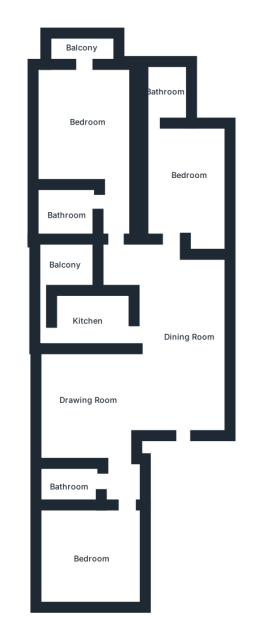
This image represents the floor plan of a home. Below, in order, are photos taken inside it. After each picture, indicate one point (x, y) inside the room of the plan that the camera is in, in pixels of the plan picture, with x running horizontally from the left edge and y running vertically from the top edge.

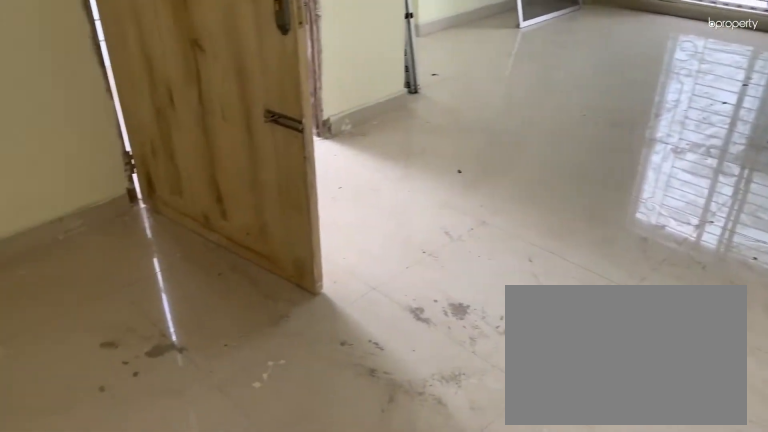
(180, 328)
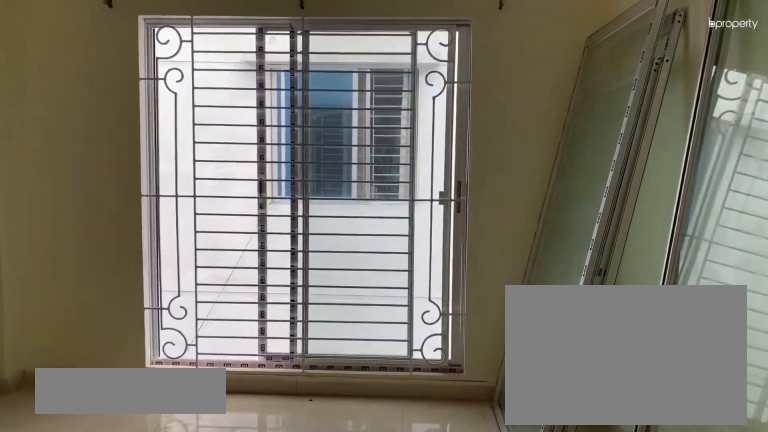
(83, 395)
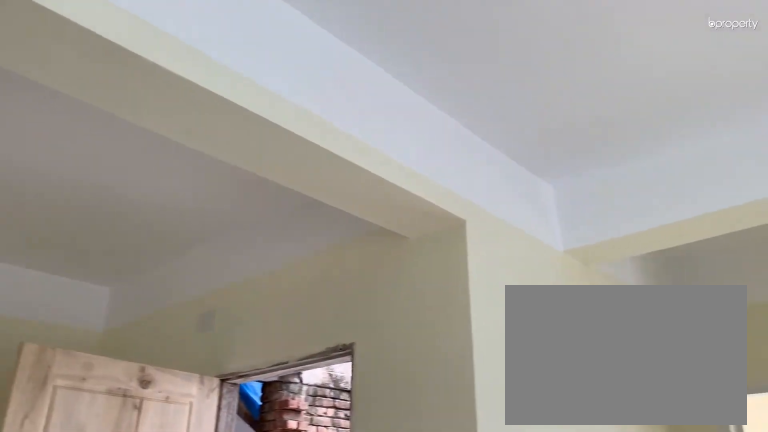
(83, 395)
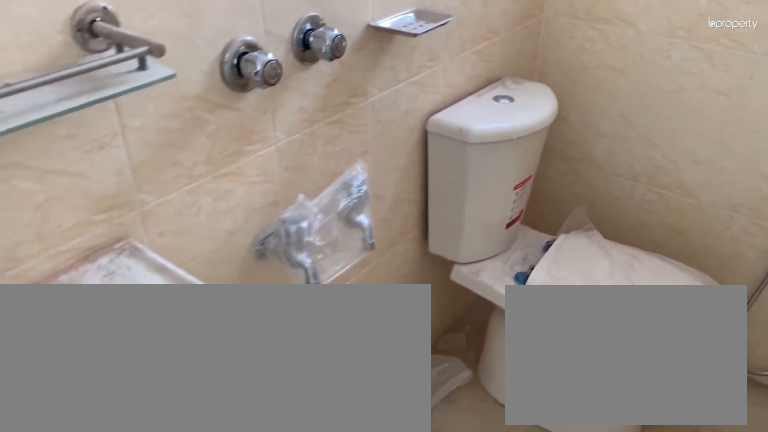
(73, 481)
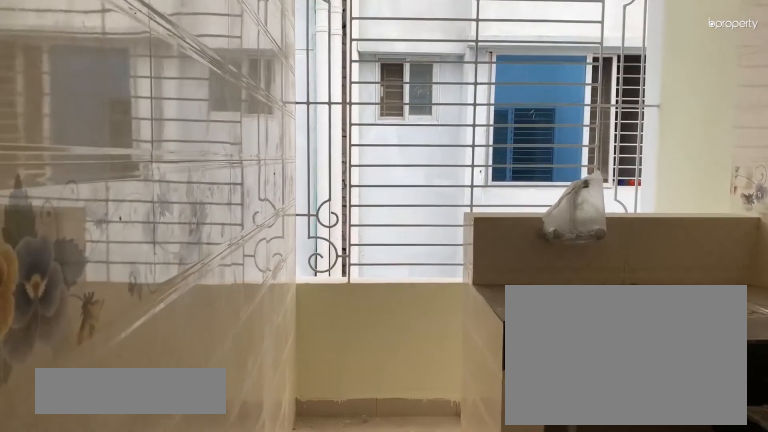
(91, 318)
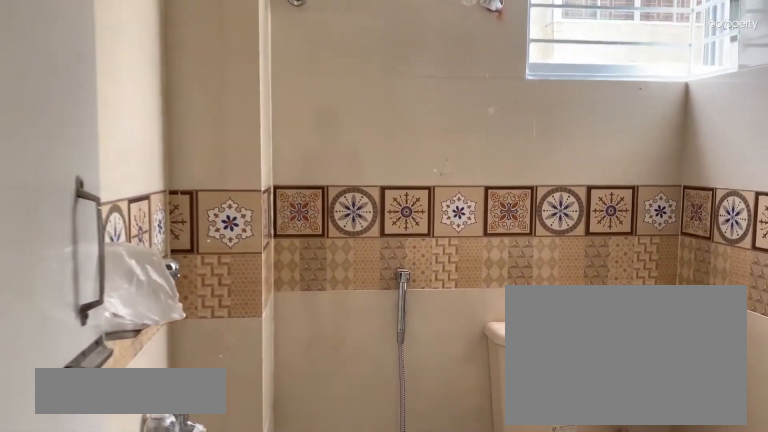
(165, 96)
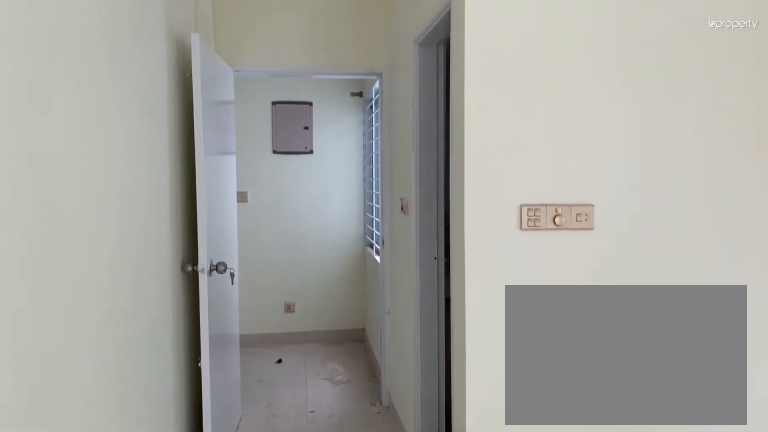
(80, 114)
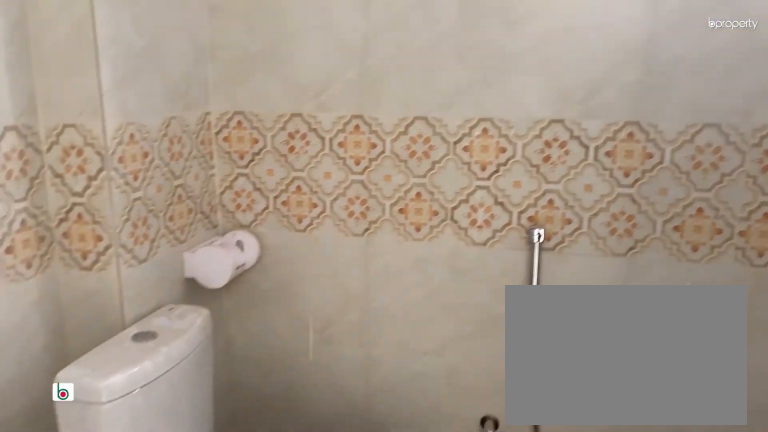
(67, 212)
